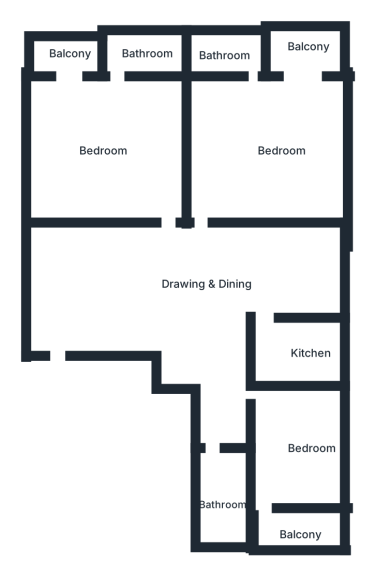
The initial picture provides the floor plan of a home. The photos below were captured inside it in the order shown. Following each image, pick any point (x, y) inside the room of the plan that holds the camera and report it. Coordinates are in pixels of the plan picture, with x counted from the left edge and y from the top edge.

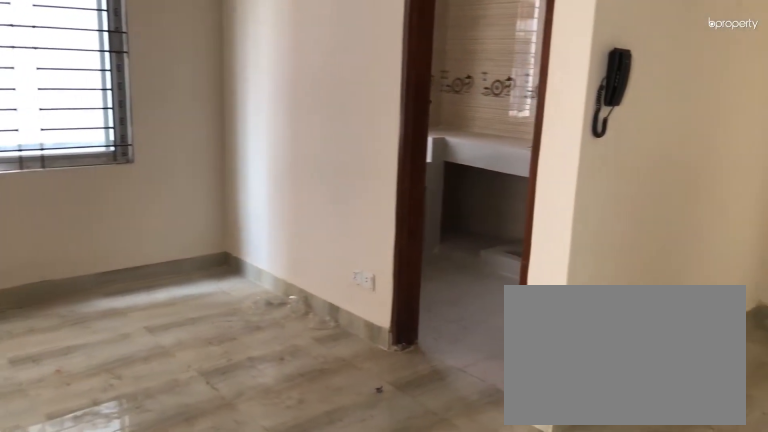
(177, 290)
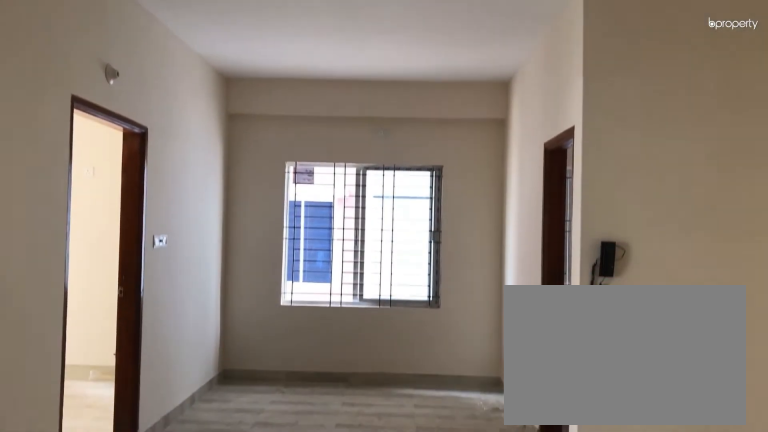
(177, 290)
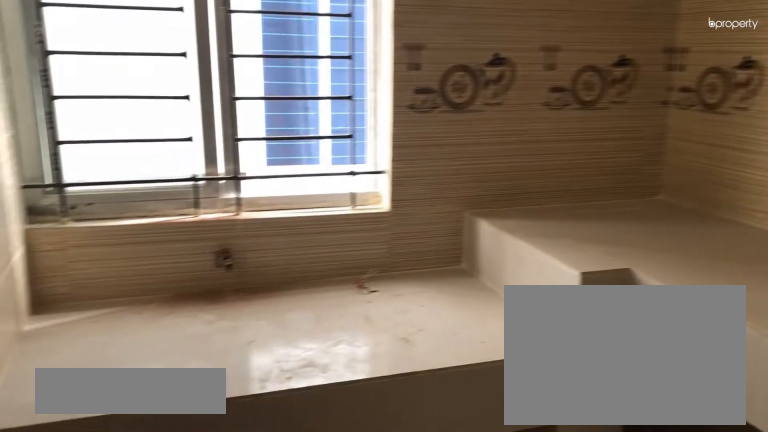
(308, 362)
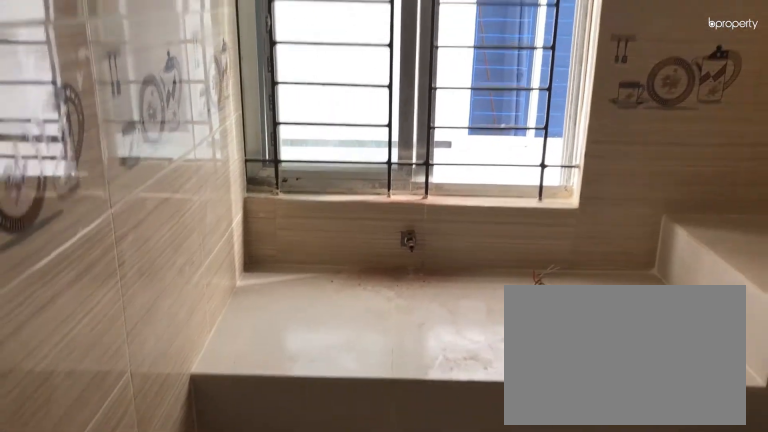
(308, 362)
